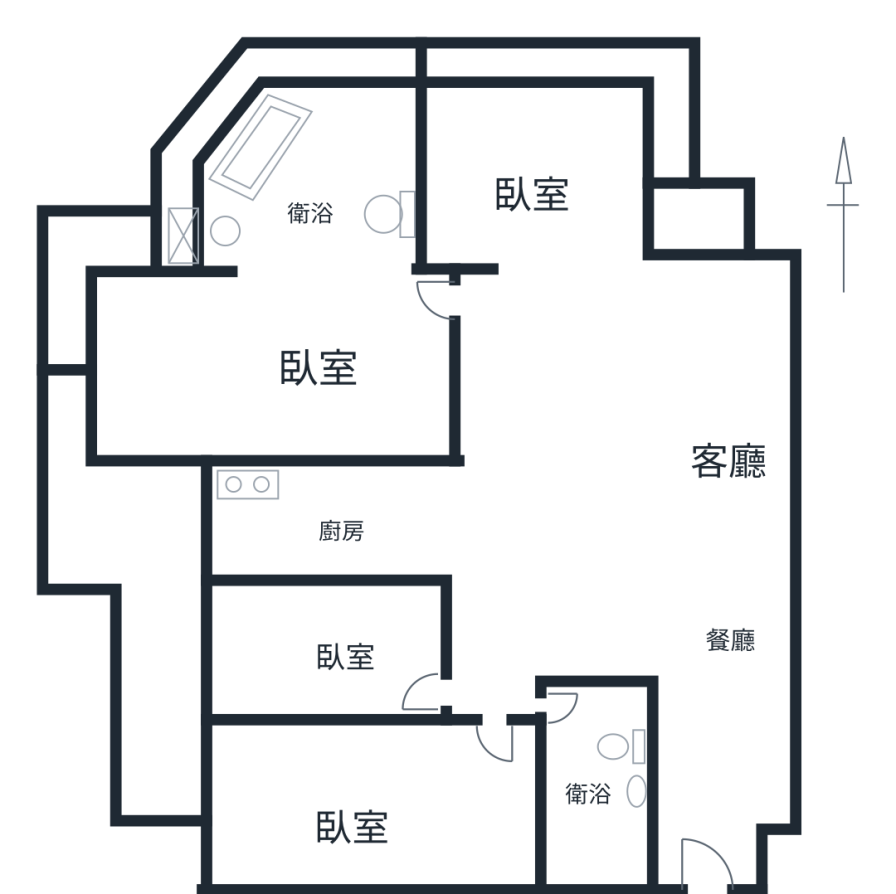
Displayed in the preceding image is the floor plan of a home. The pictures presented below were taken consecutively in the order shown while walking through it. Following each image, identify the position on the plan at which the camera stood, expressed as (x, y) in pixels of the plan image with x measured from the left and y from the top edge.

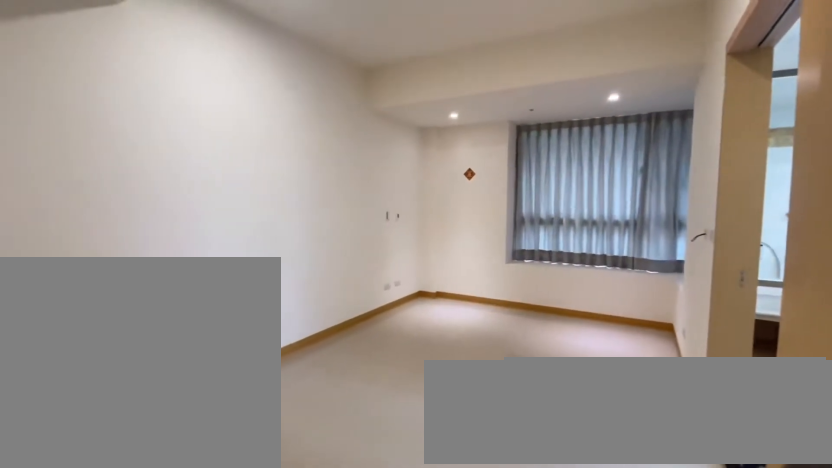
(330, 363)
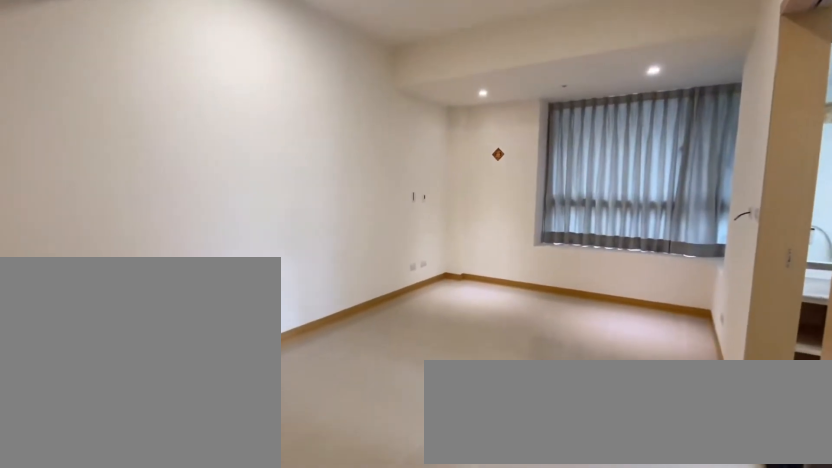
(328, 316)
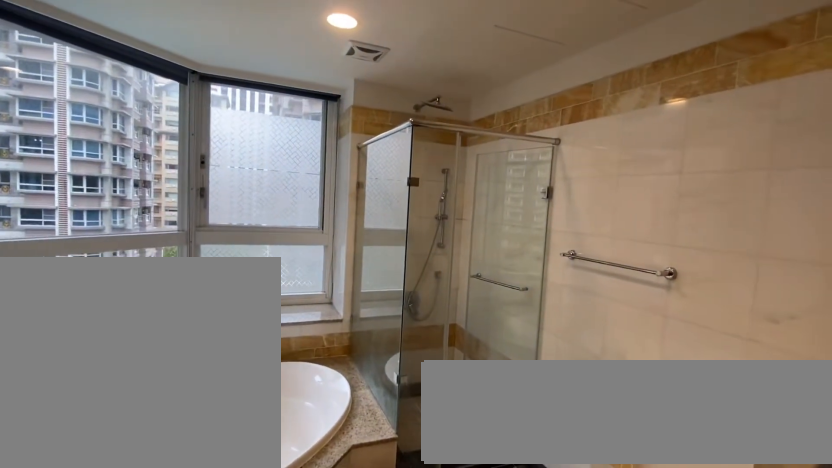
(322, 133)
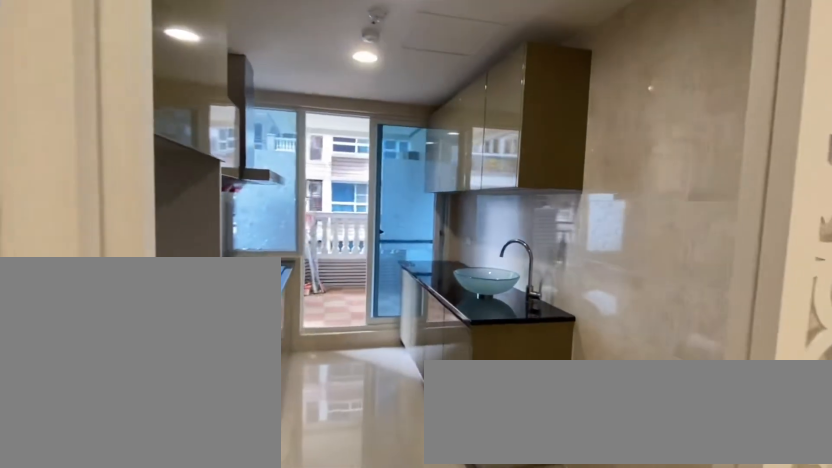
(354, 467)
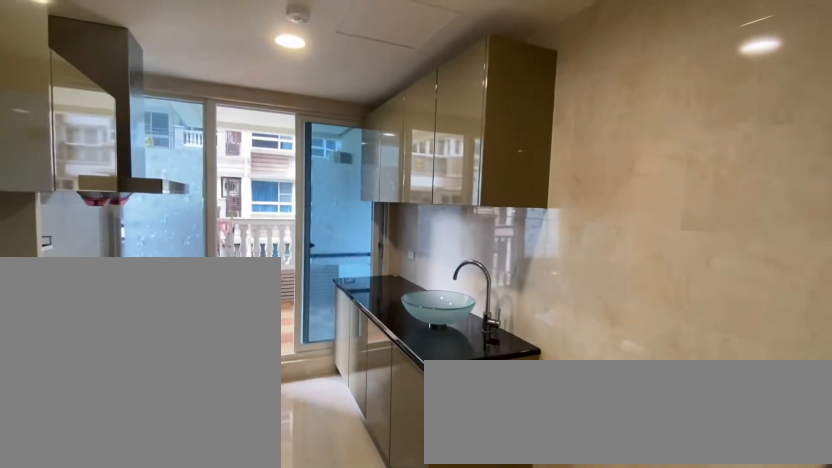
(345, 502)
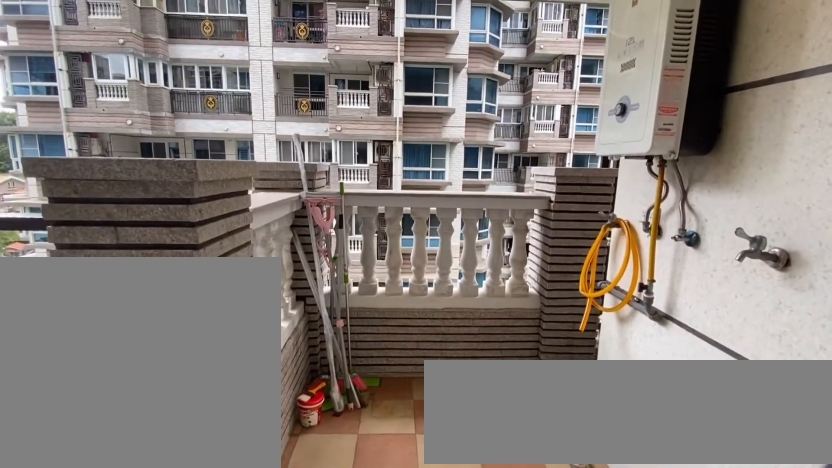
(144, 523)
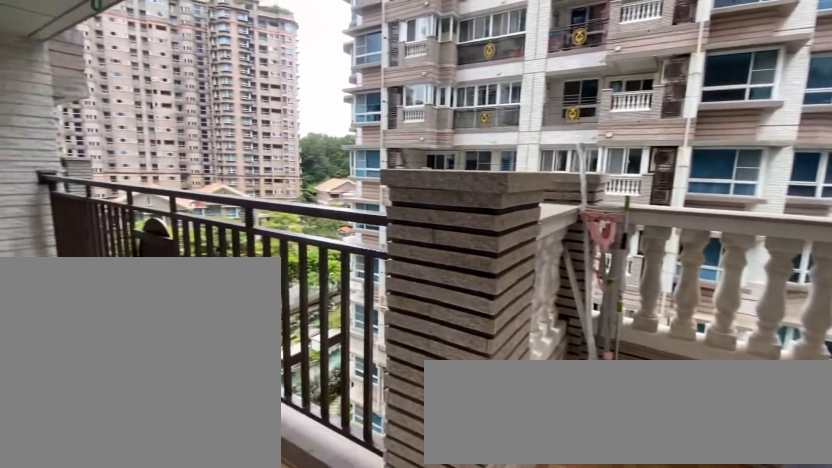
(144, 540)
